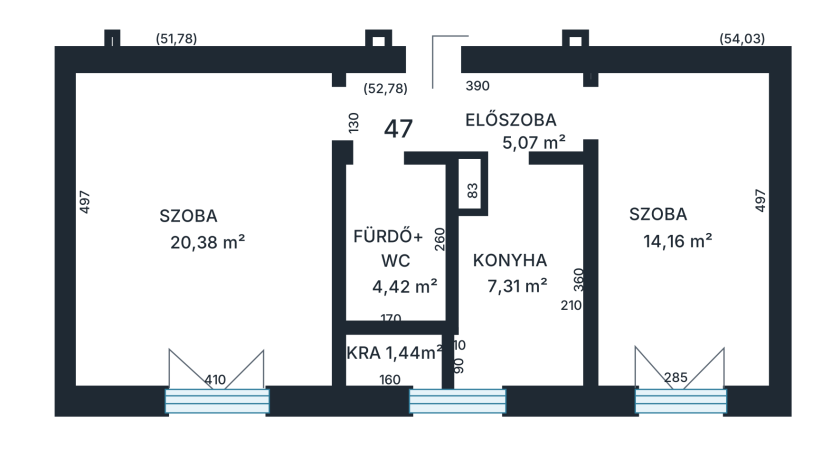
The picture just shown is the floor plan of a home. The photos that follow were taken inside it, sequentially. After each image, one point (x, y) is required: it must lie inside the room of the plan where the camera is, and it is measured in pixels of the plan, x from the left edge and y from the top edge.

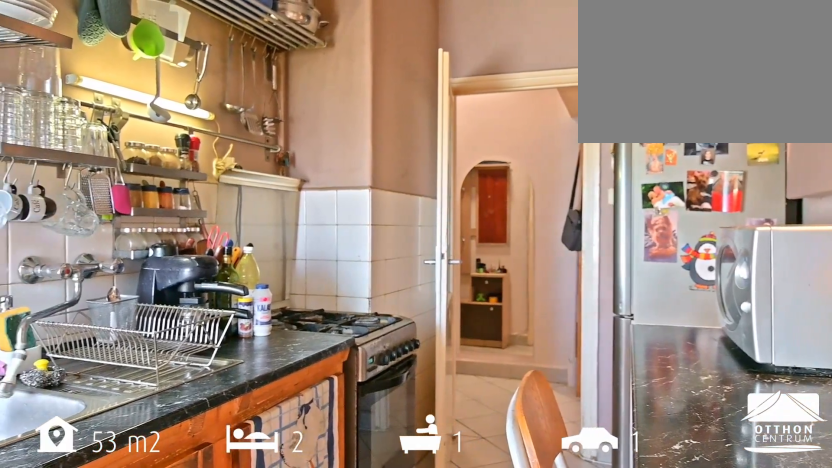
(510, 323)
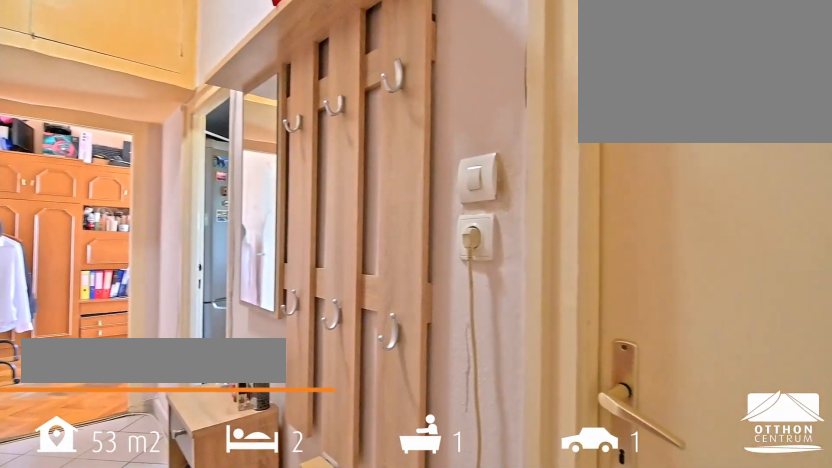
(494, 132)
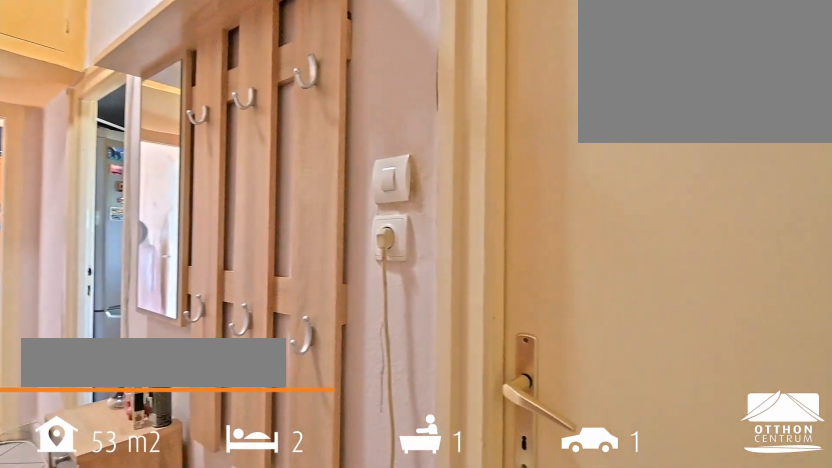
(494, 132)
